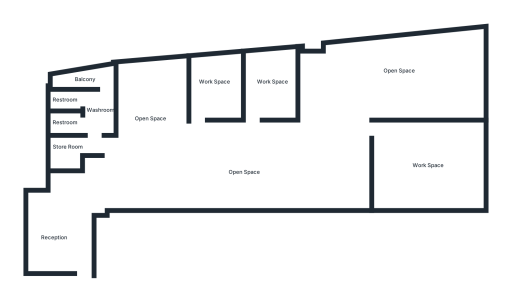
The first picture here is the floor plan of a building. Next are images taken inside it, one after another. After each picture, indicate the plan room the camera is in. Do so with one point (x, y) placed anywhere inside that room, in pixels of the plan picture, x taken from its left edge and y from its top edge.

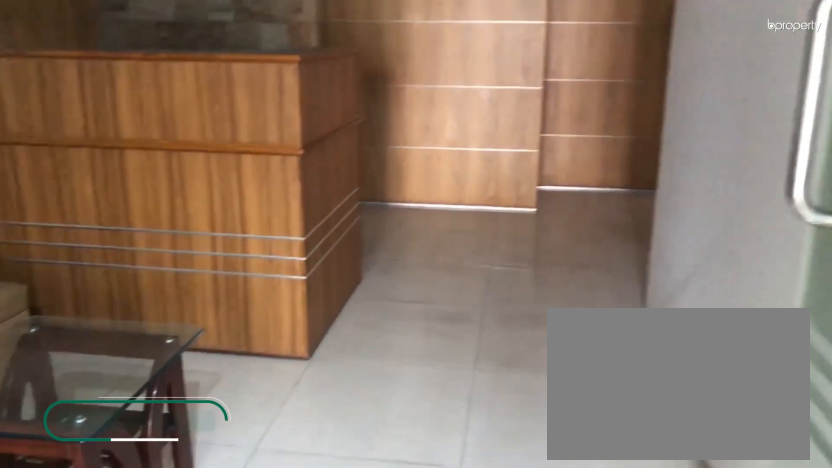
(58, 226)
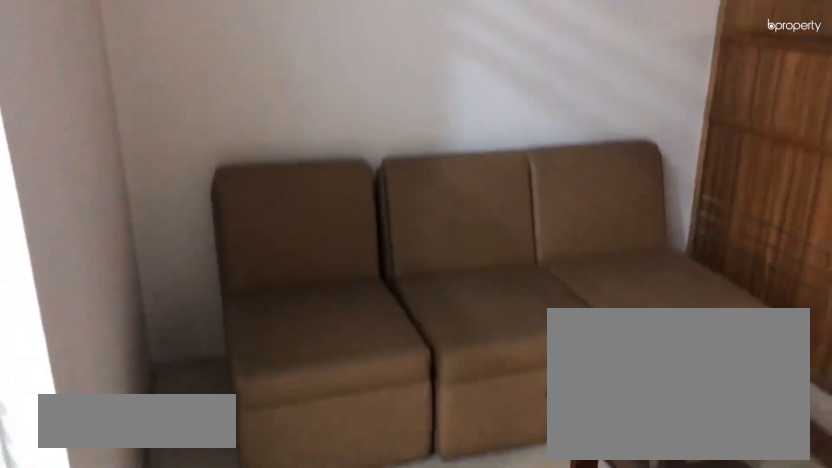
(58, 226)
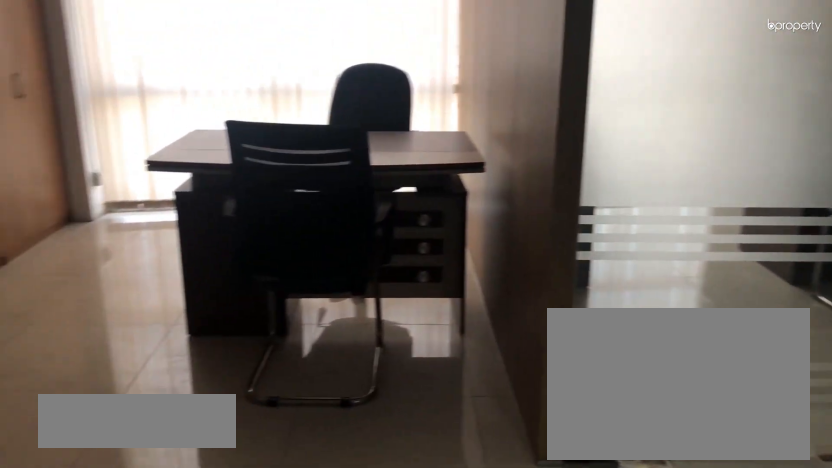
(233, 175)
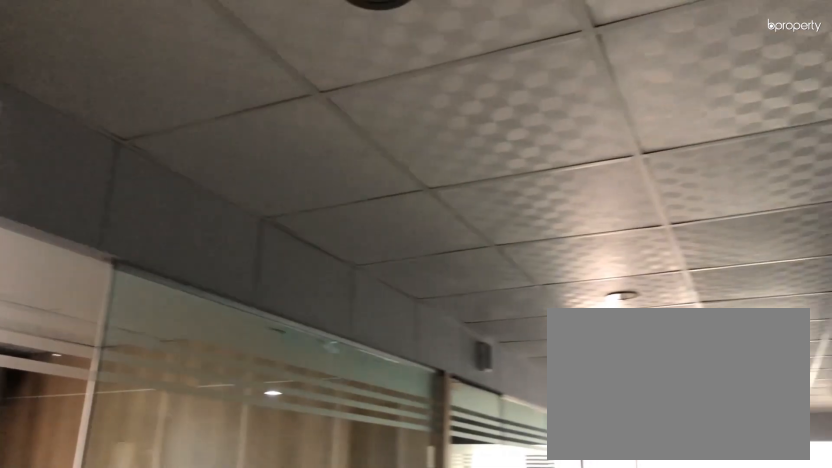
(231, 175)
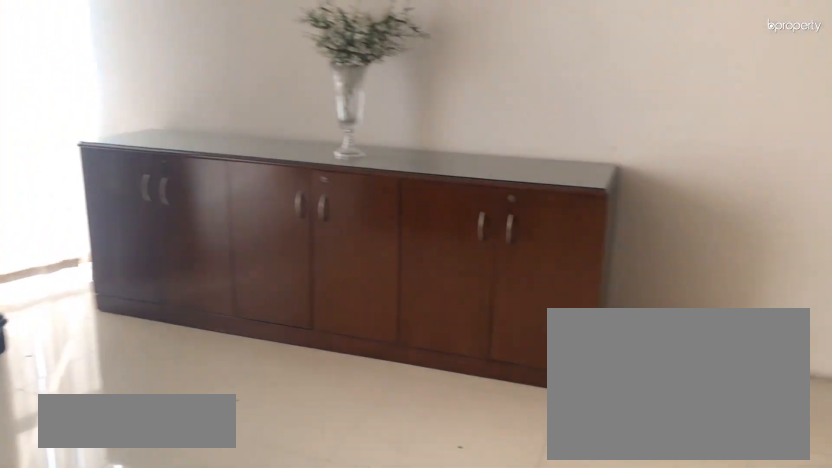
(422, 158)
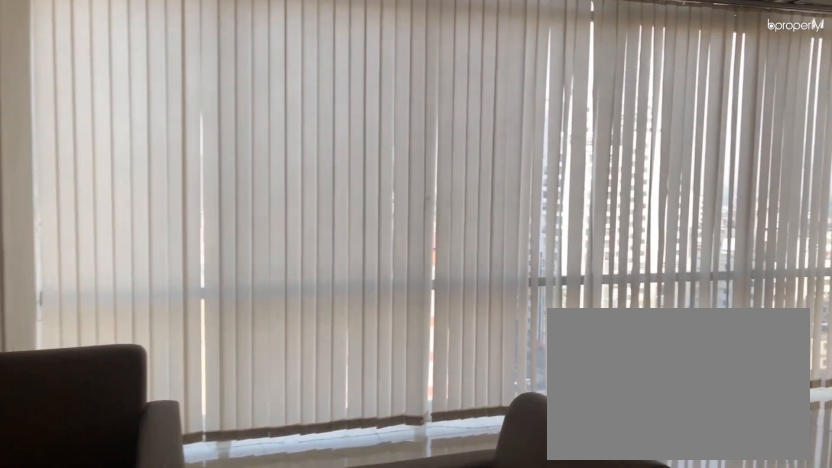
(360, 89)
